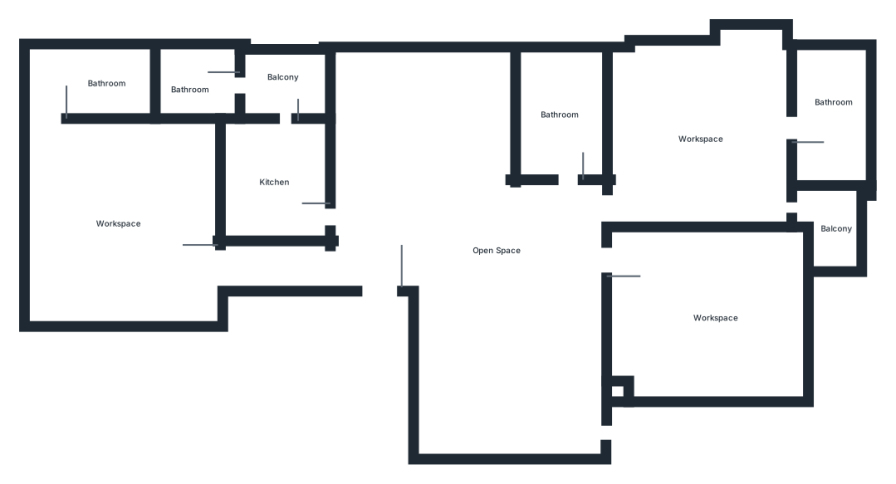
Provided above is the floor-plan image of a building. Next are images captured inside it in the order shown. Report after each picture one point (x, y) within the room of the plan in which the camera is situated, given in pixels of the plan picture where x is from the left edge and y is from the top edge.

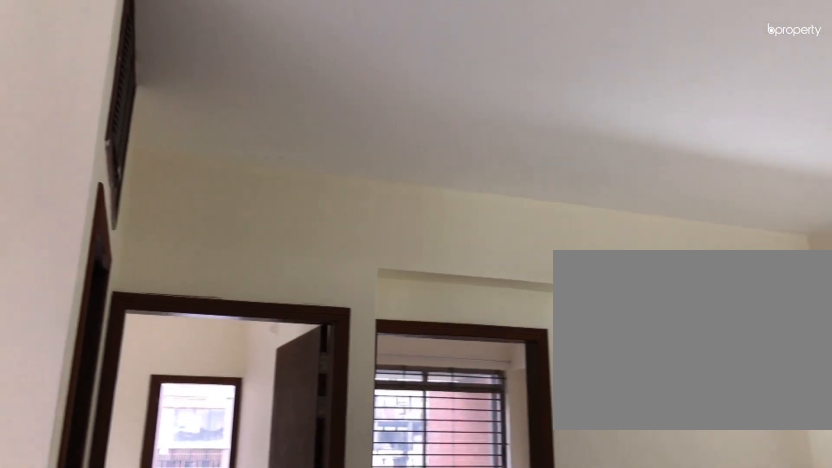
(532, 318)
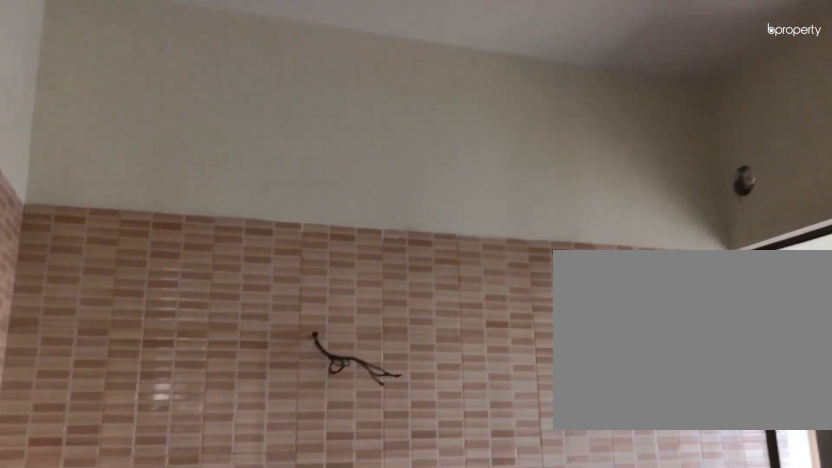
(283, 182)
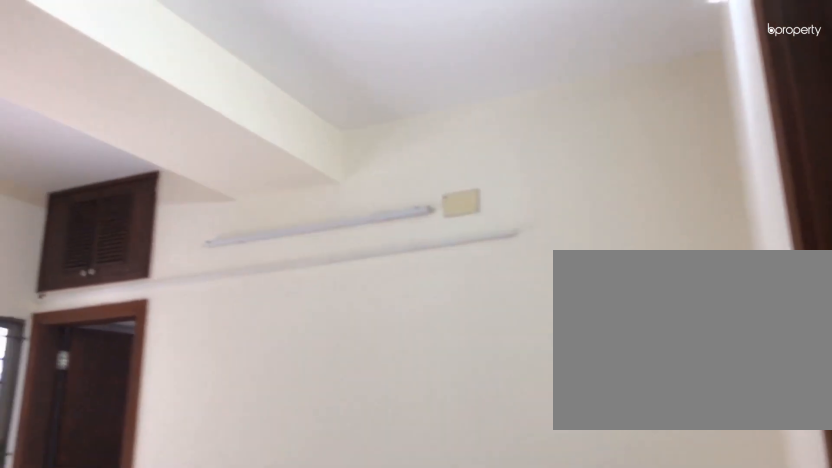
(123, 221)
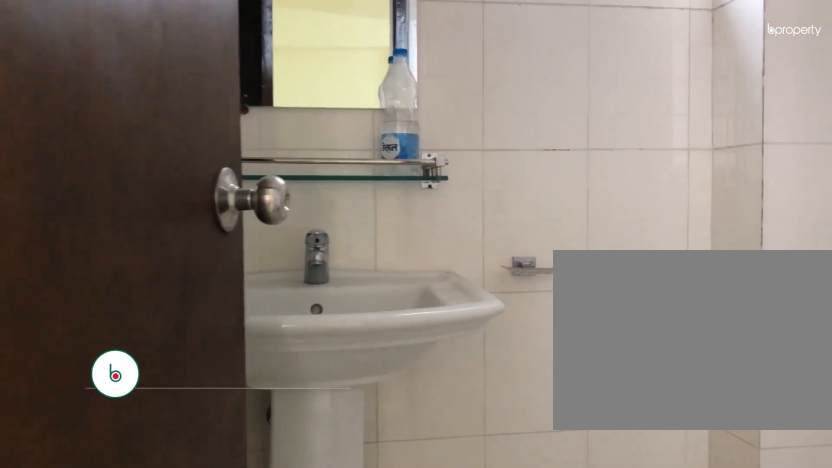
(92, 81)
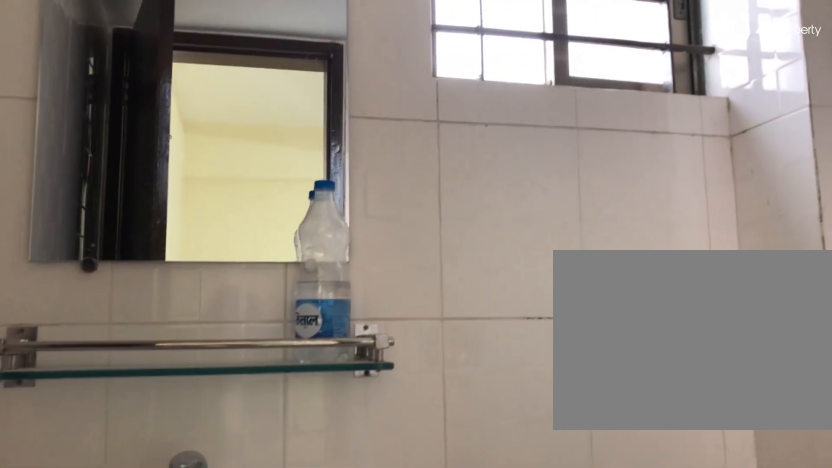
(92, 81)
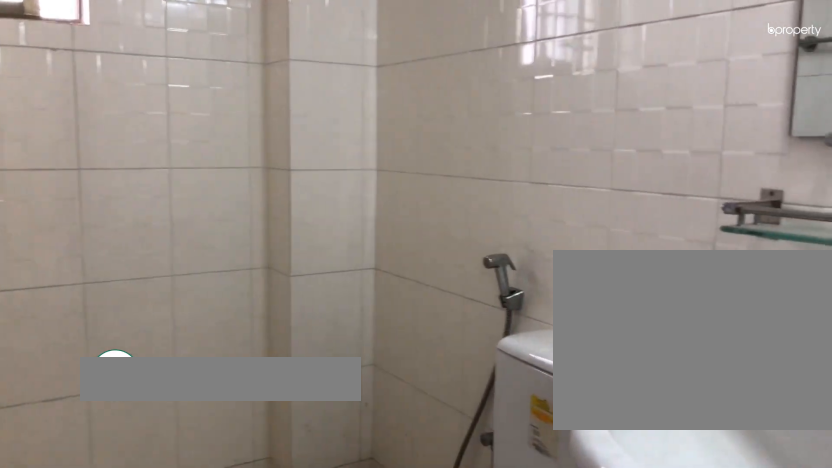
(563, 129)
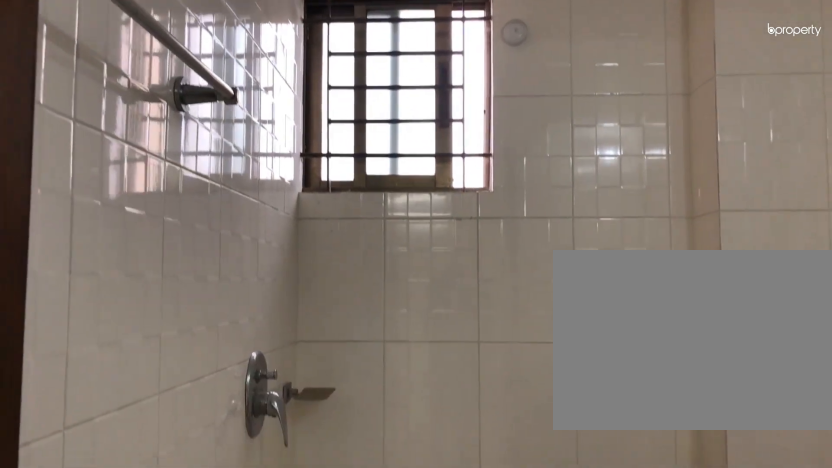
(563, 129)
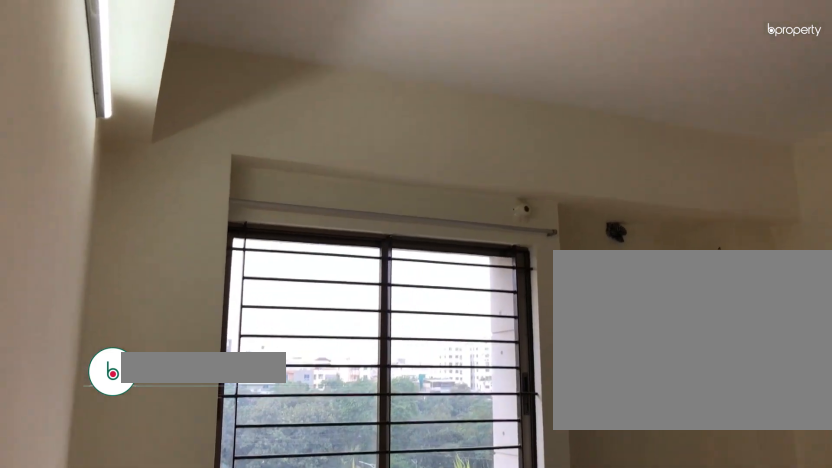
(694, 142)
